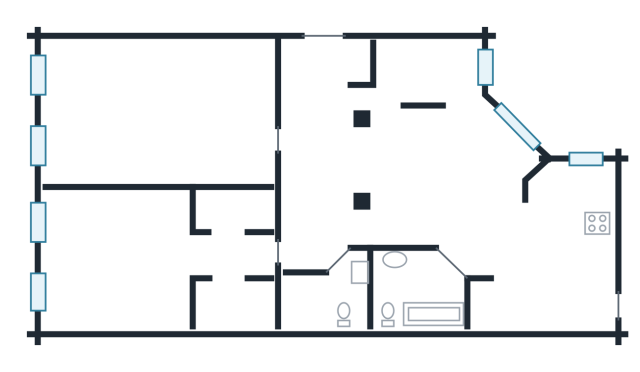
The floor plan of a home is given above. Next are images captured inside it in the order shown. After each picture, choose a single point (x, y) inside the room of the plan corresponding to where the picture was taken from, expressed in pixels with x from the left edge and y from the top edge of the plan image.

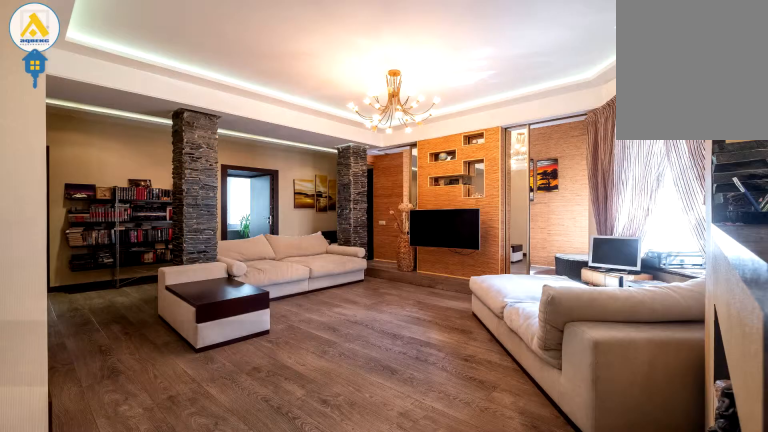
(409, 164)
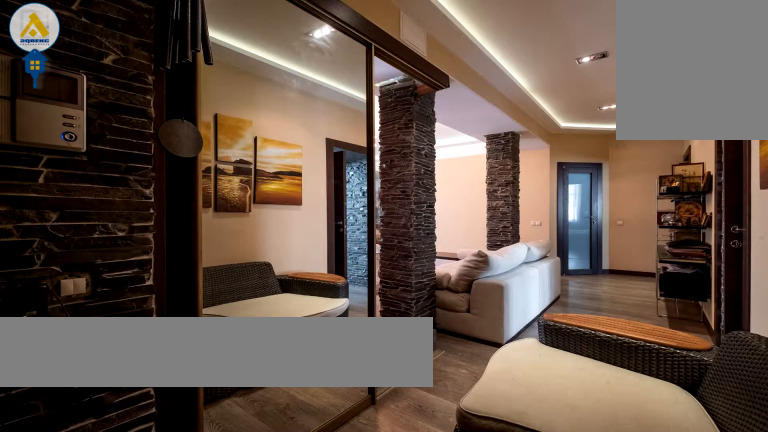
(415, 164)
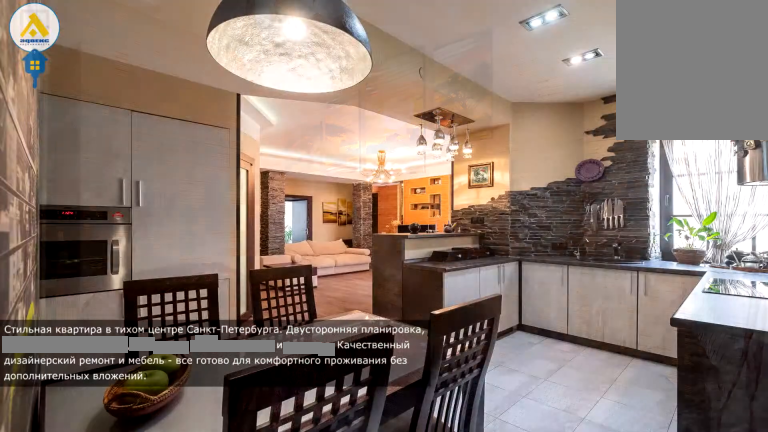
(544, 264)
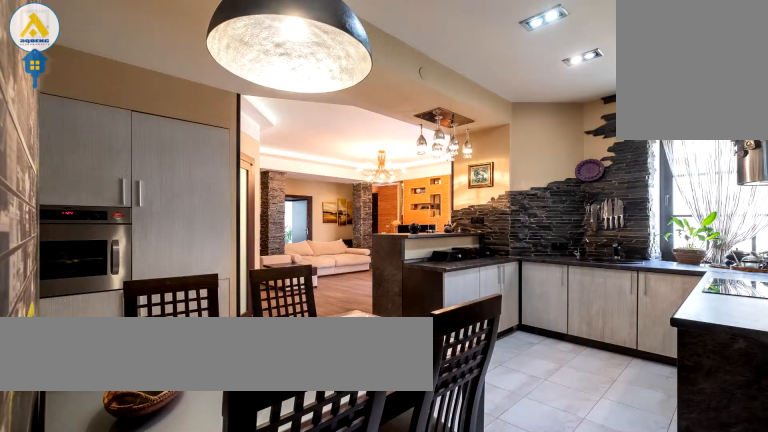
(551, 257)
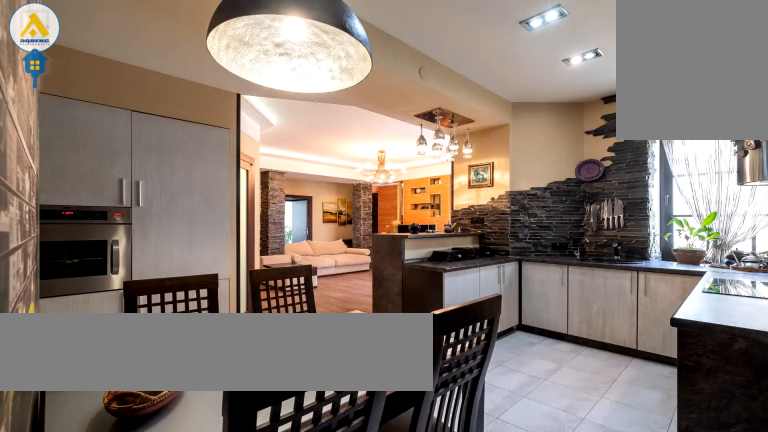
(554, 254)
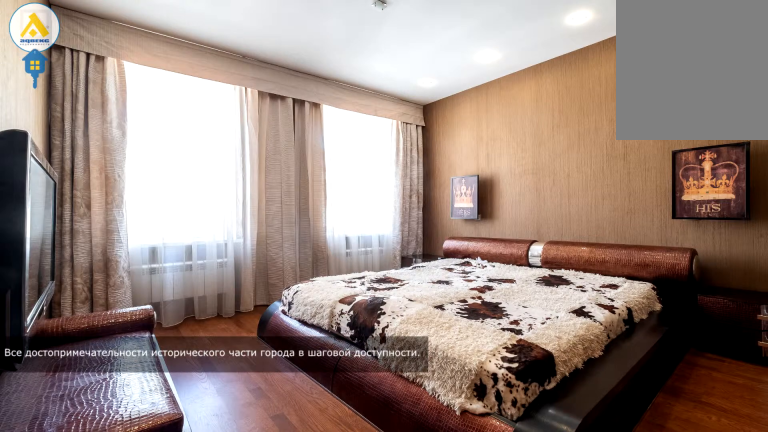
(111, 258)
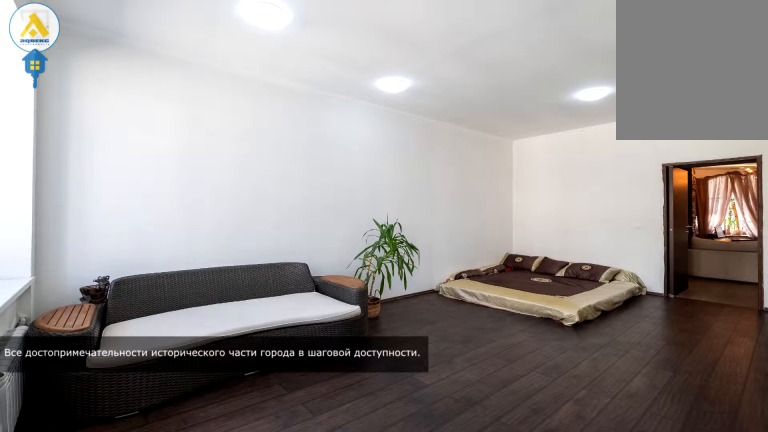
(147, 117)
